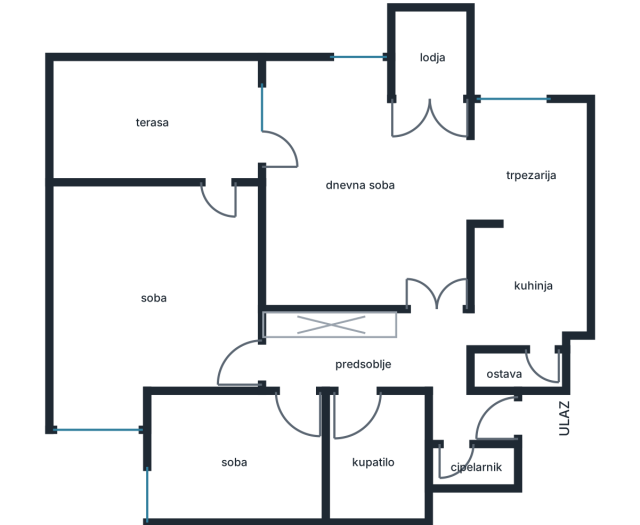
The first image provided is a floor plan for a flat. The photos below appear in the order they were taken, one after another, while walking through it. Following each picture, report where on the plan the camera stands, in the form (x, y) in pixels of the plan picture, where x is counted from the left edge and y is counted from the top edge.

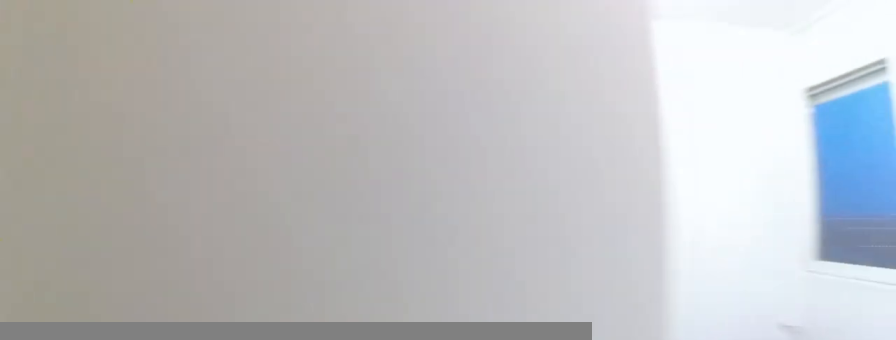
(296, 370)
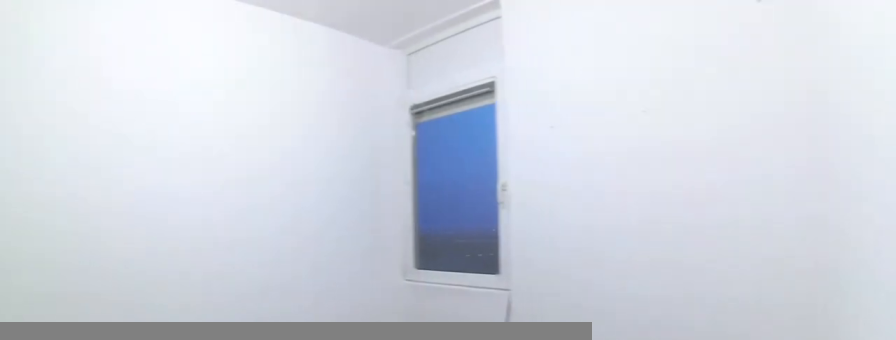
(291, 389)
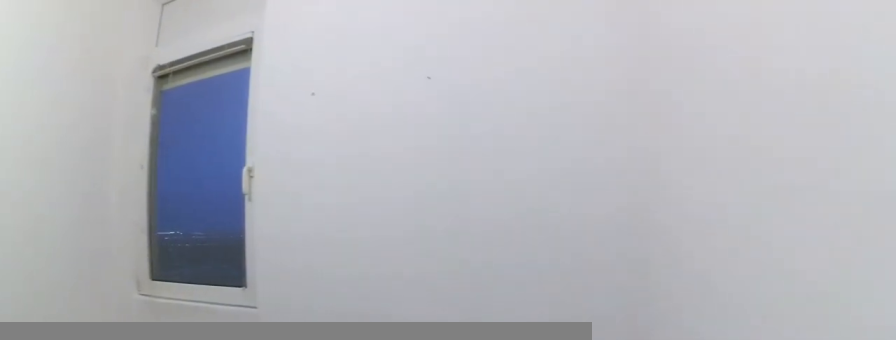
(261, 413)
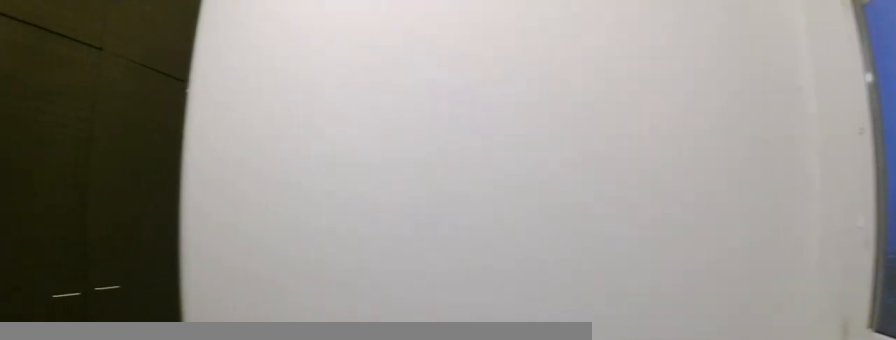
(173, 425)
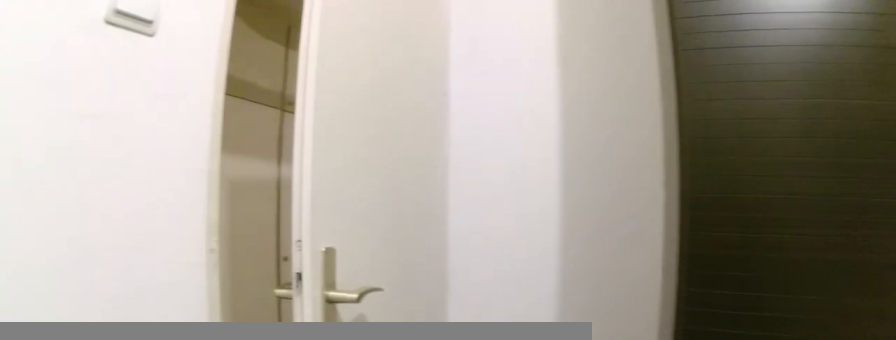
(242, 446)
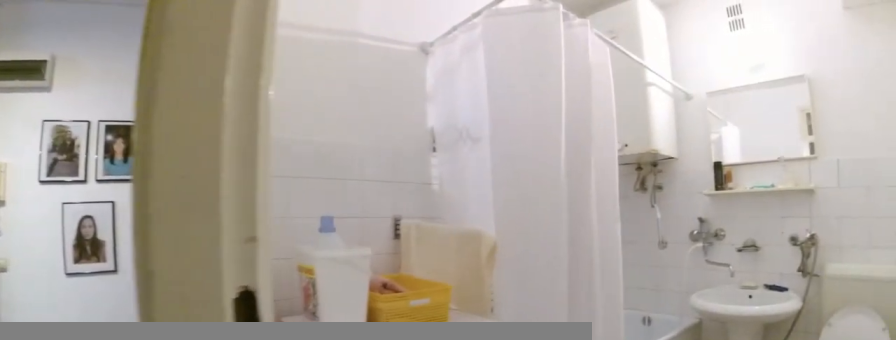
(334, 363)
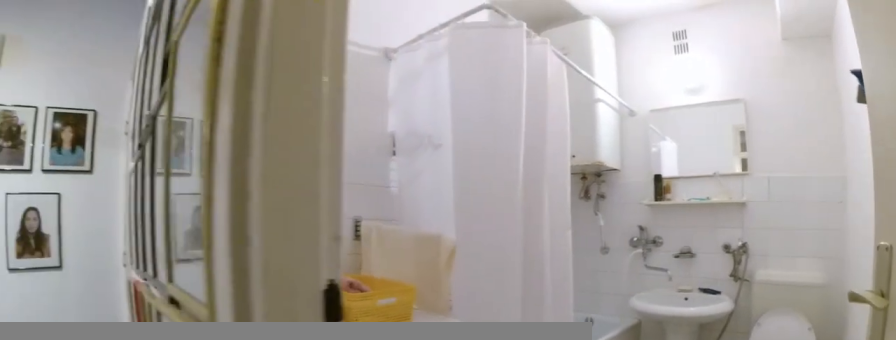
(324, 368)
